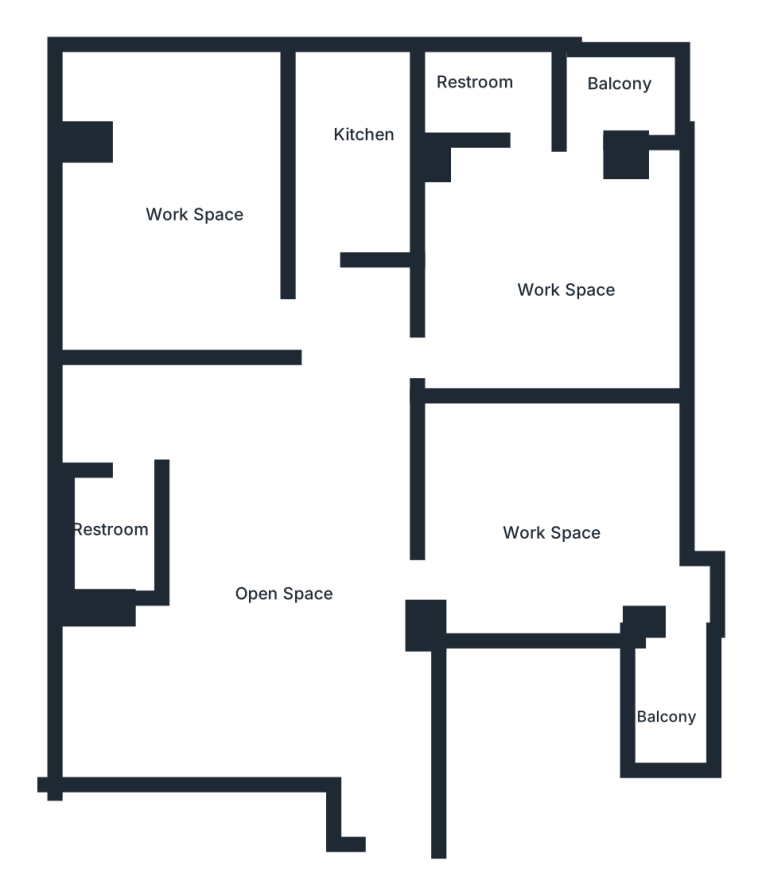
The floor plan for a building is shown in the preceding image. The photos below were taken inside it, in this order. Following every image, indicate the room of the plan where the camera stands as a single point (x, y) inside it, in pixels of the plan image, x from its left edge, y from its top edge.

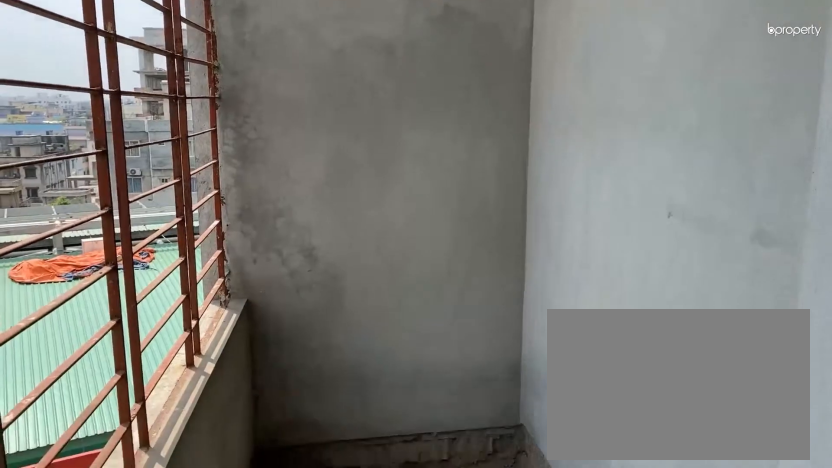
(675, 696)
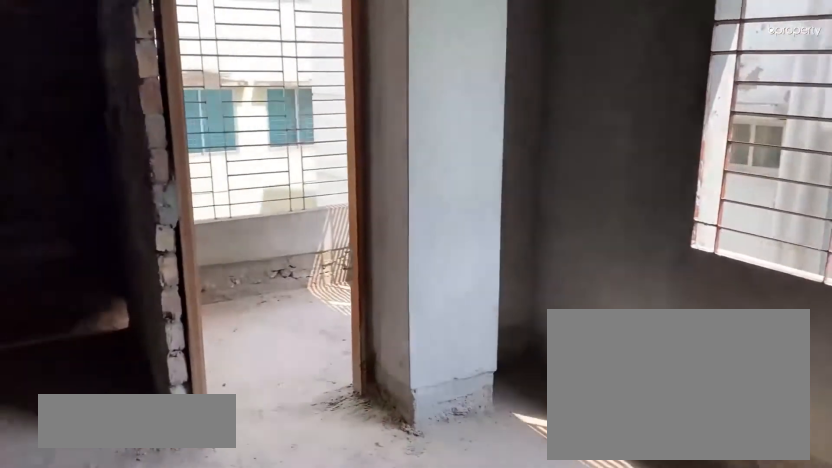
(553, 201)
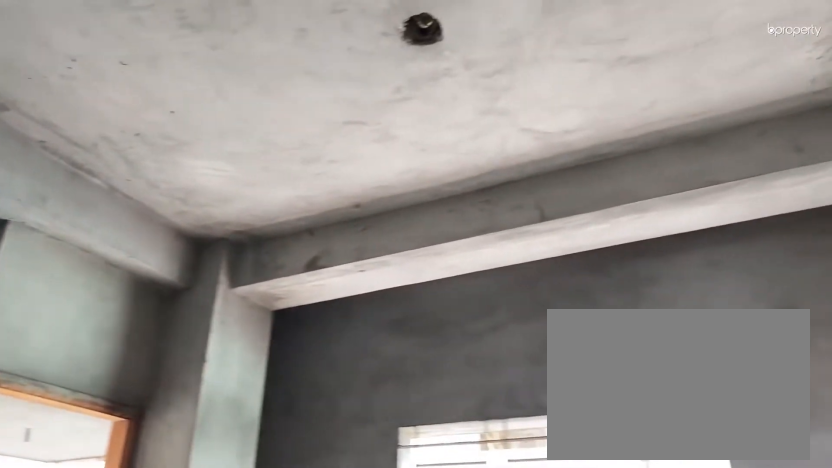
(578, 183)
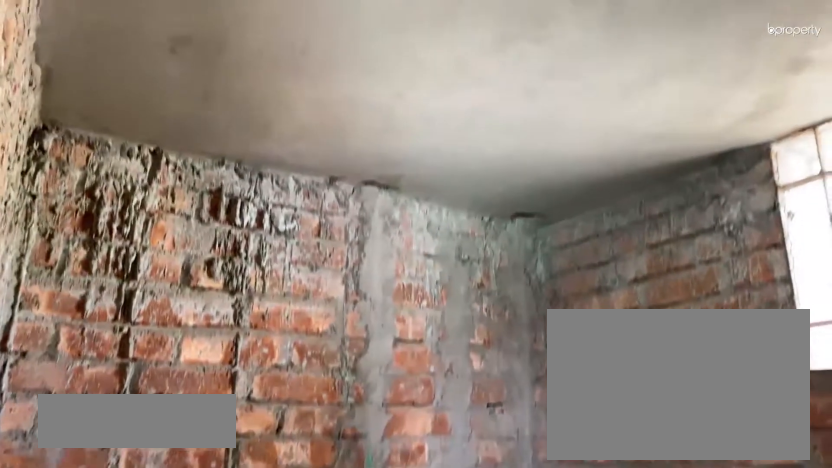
(501, 90)
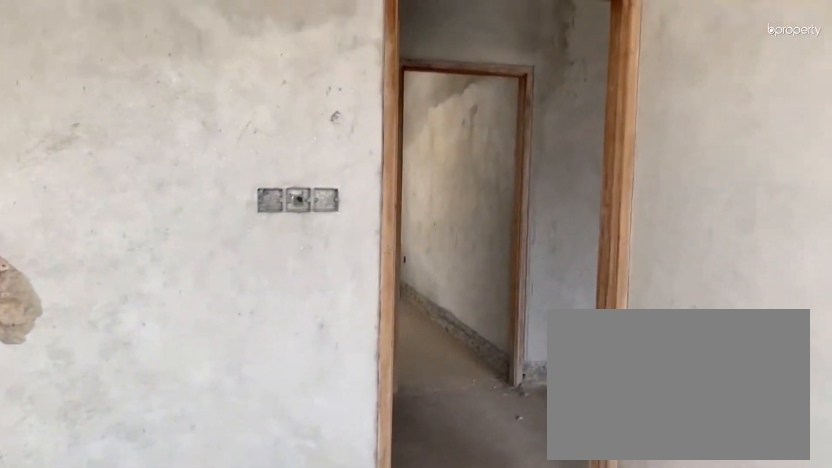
(184, 168)
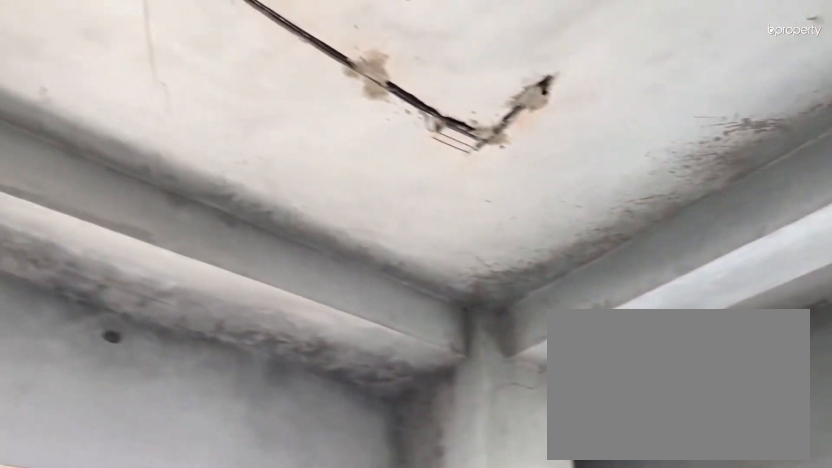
(184, 168)
